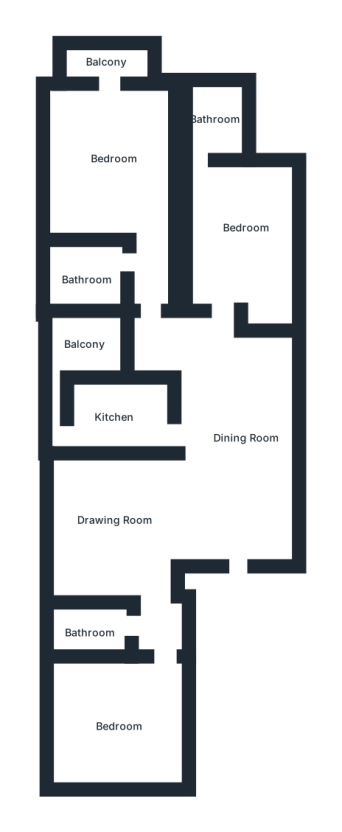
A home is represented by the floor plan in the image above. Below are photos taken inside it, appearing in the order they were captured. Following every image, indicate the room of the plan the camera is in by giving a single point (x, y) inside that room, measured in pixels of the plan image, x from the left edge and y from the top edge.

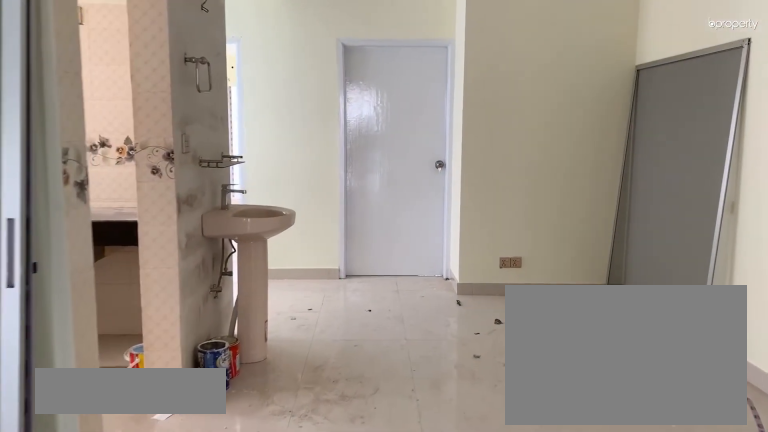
(234, 426)
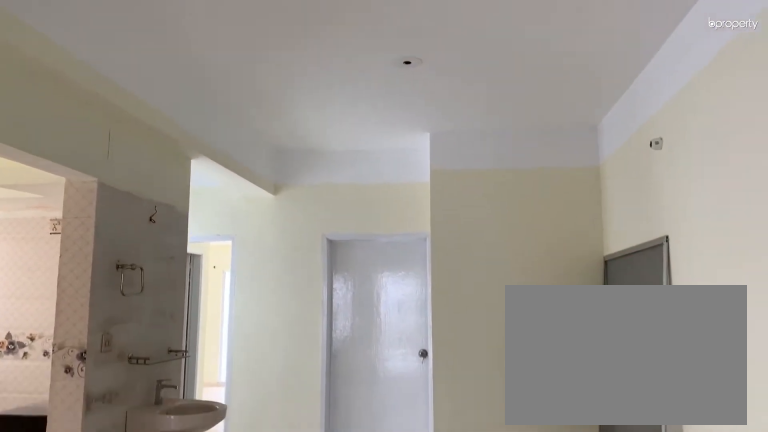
(234, 426)
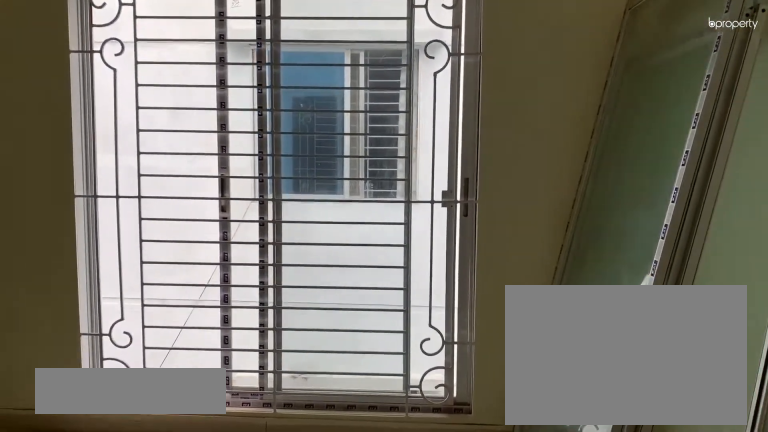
(108, 514)
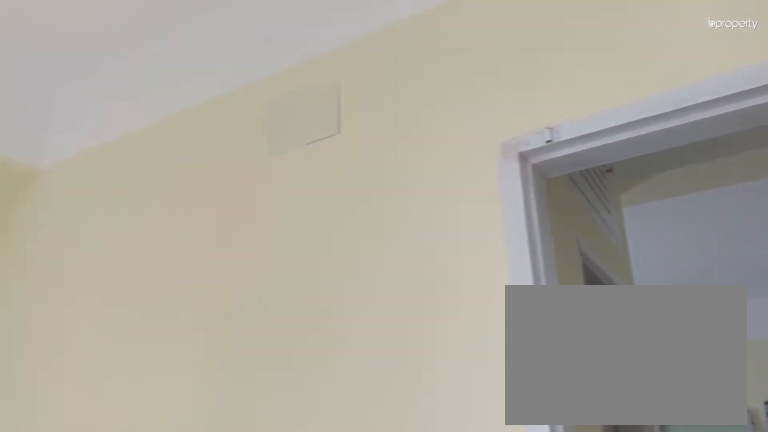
(117, 723)
